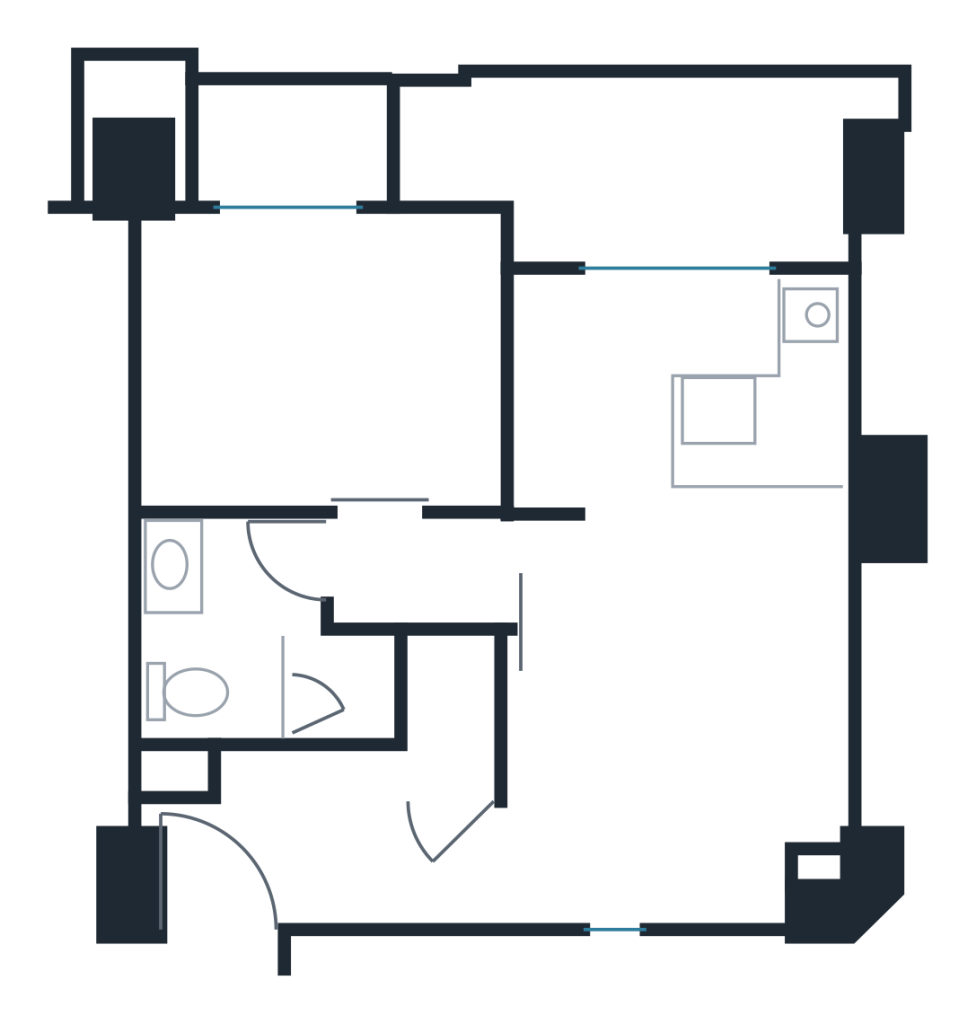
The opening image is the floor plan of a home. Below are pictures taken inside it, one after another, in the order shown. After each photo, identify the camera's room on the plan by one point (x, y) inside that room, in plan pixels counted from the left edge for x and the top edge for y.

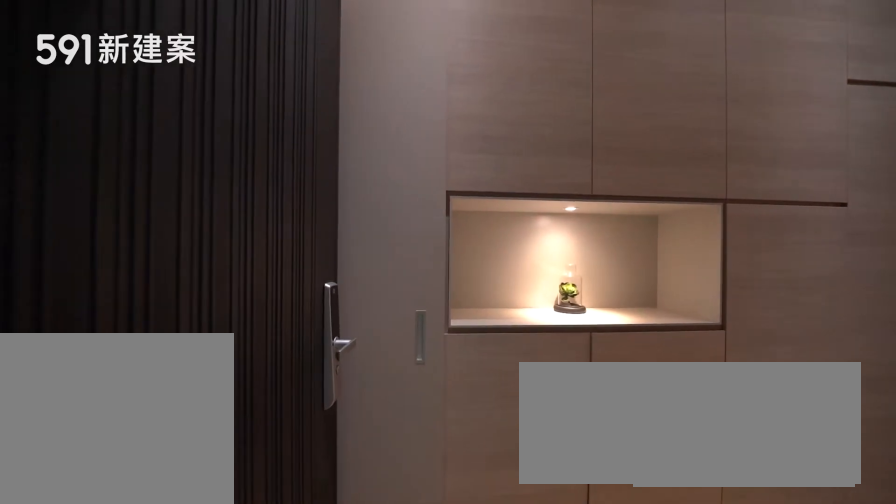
(241, 869)
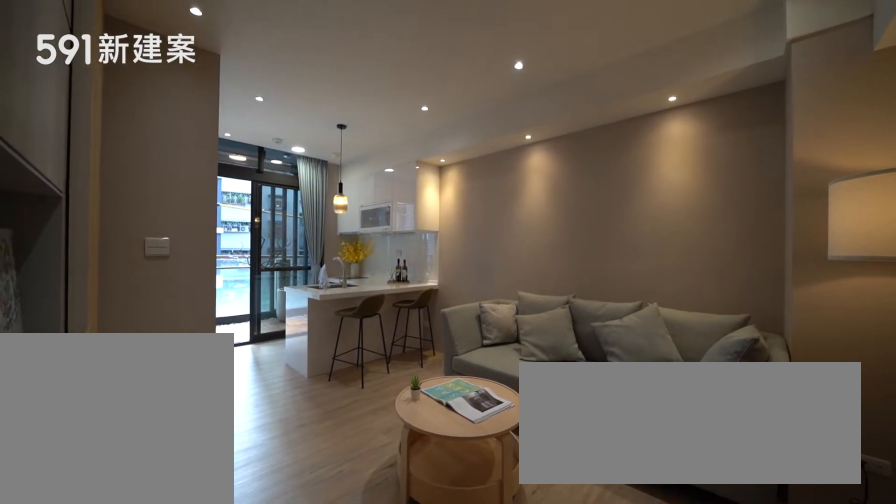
(683, 733)
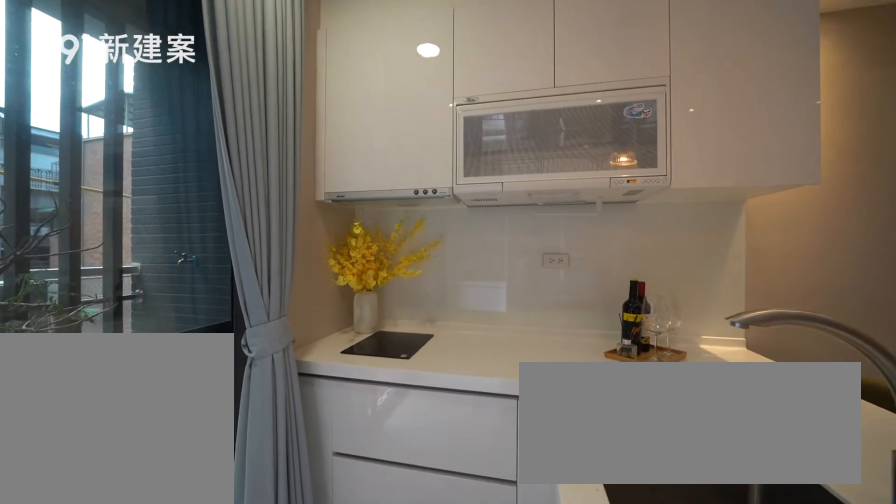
(681, 397)
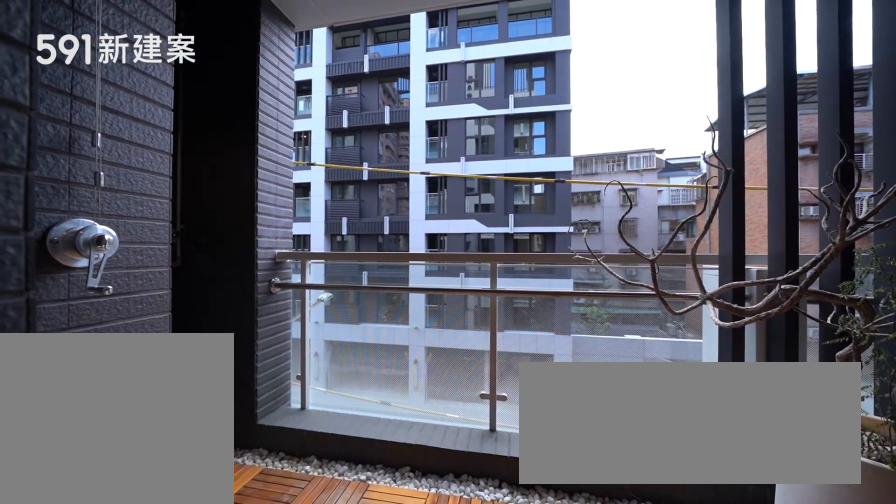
(638, 163)
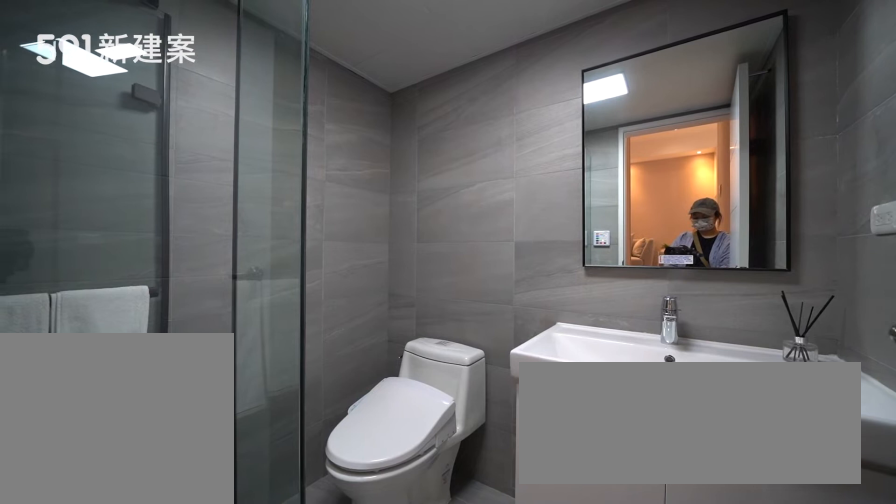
(253, 645)
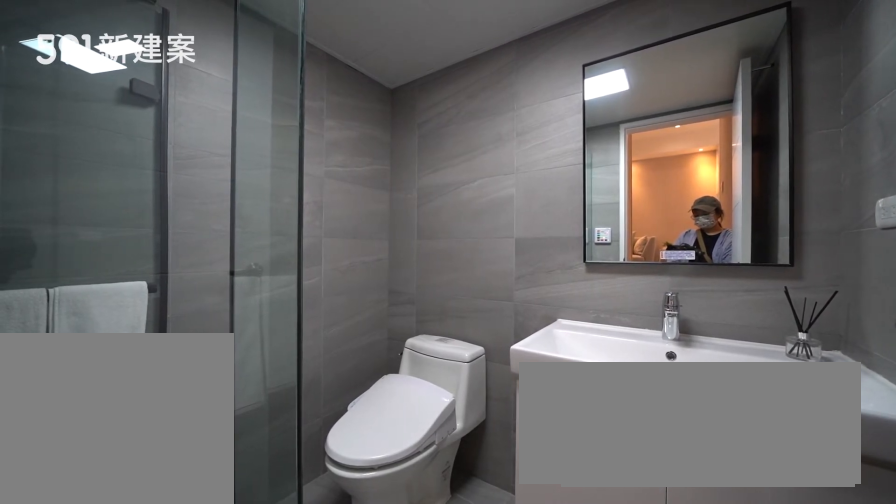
(253, 645)
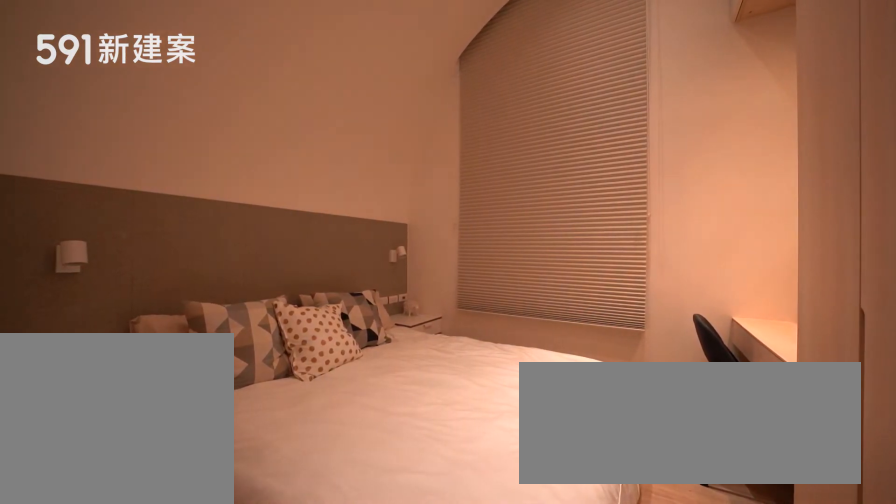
(320, 359)
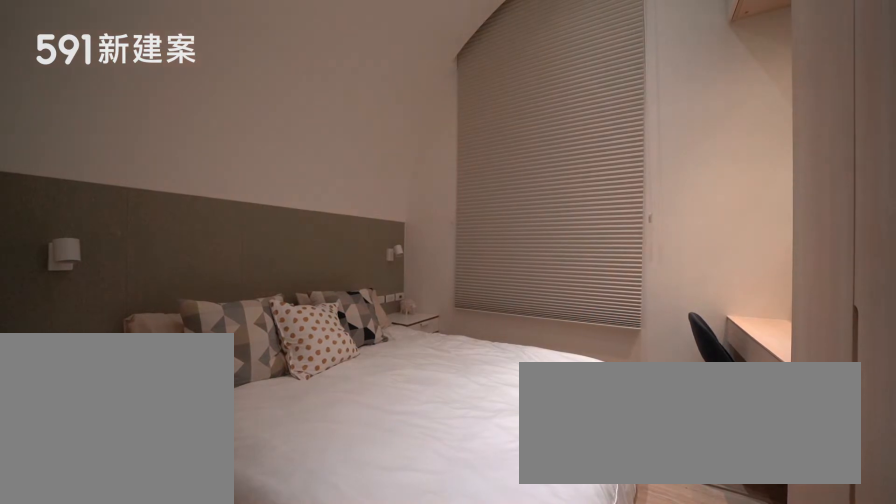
(320, 359)
